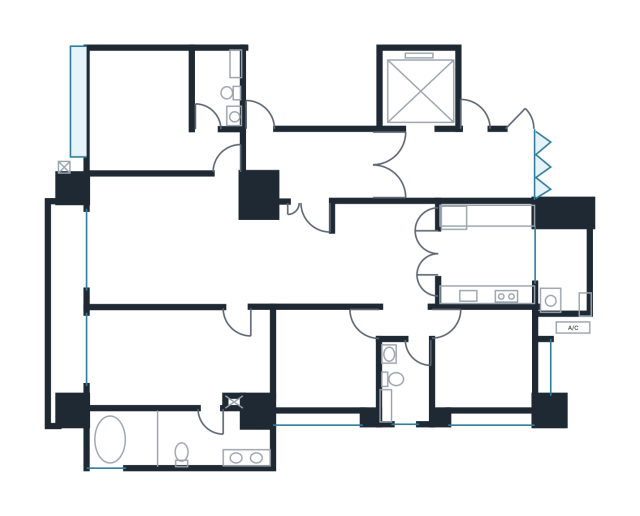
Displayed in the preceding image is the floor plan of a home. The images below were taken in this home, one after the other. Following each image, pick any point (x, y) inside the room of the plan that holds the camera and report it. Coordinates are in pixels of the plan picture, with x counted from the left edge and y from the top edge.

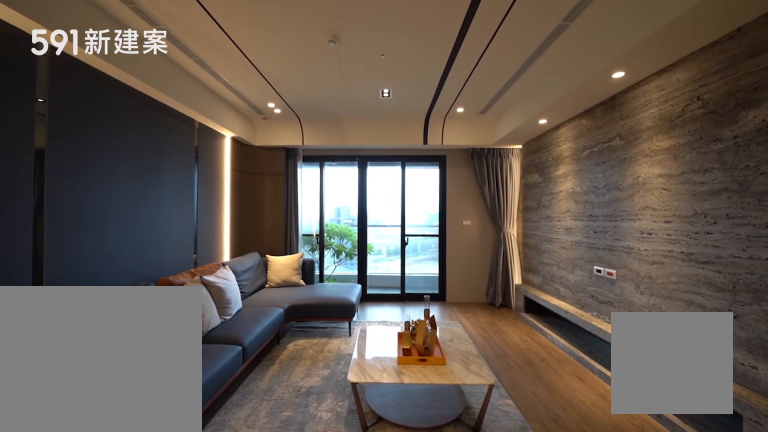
(161, 238)
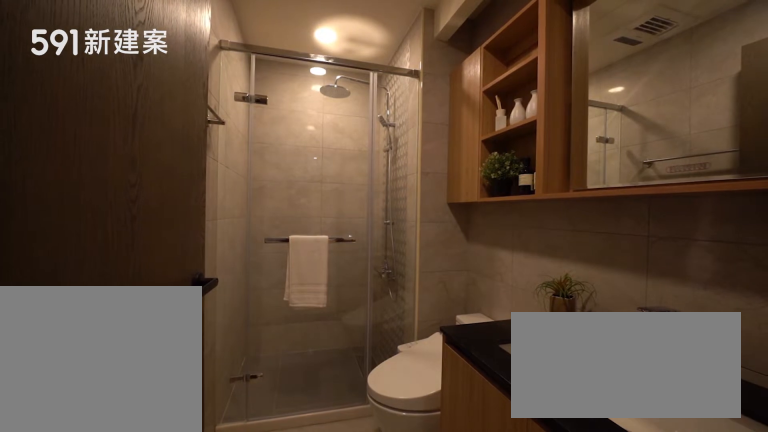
(216, 91)
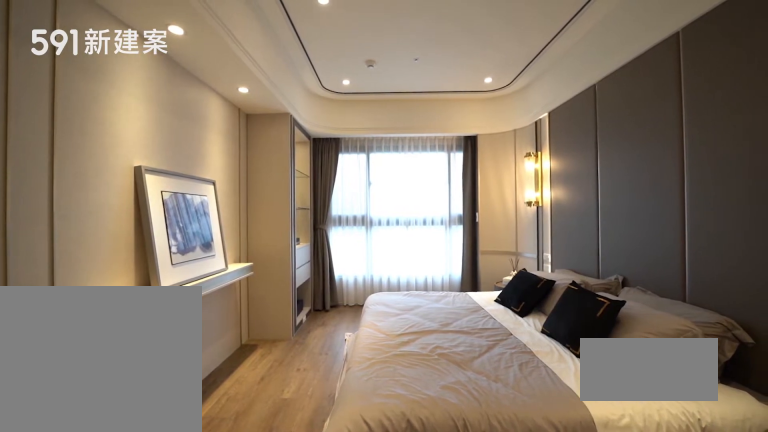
(172, 354)
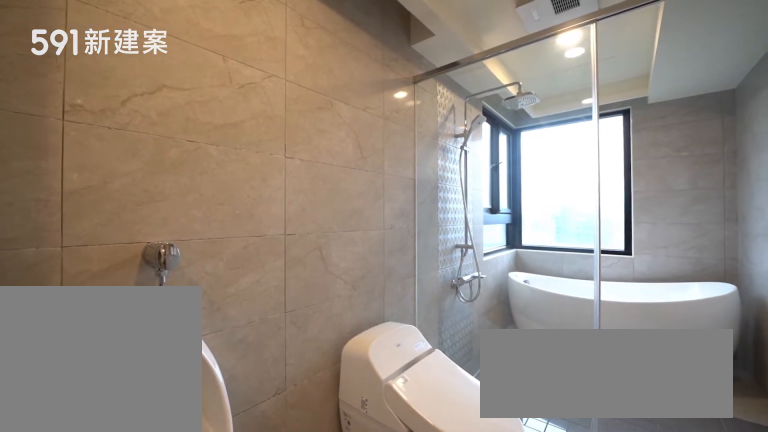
(172, 441)
